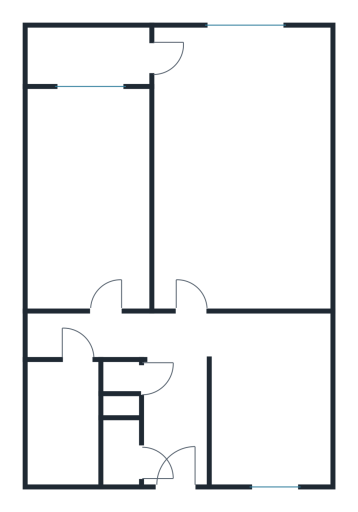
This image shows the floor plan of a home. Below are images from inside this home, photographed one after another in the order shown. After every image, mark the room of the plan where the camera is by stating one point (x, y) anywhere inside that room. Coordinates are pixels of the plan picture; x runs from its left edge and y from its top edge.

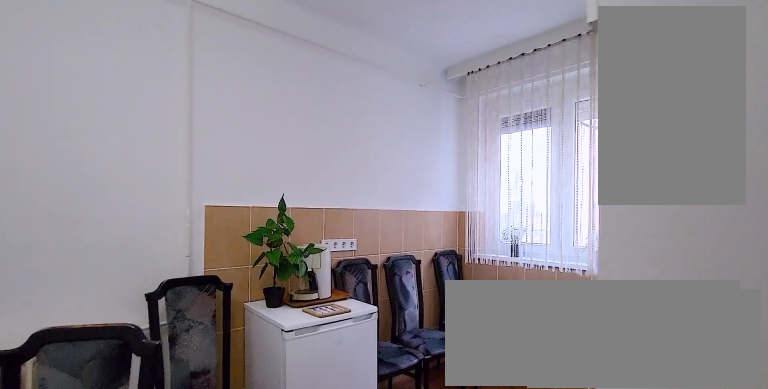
(278, 406)
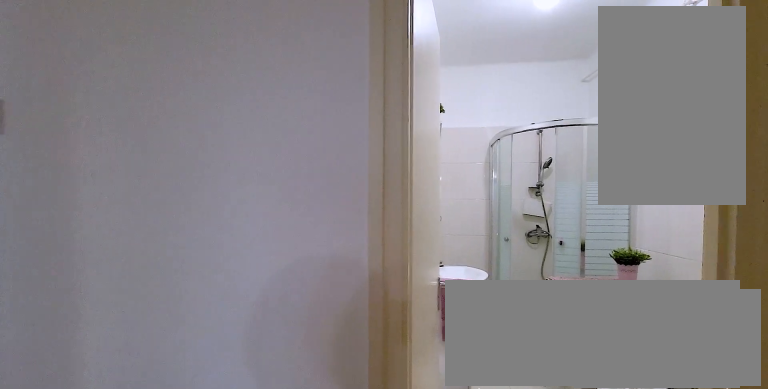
(63, 424)
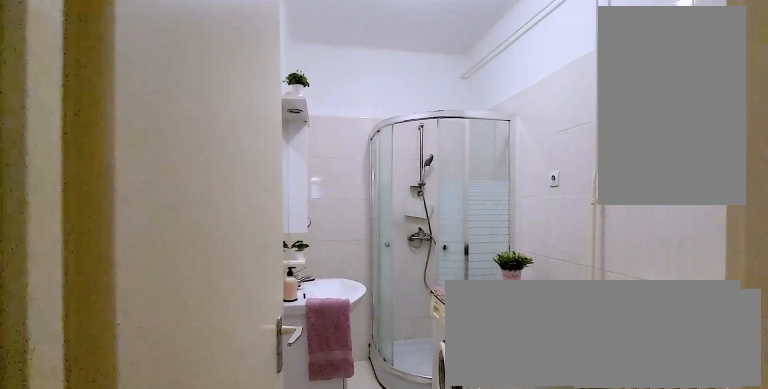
(63, 424)
